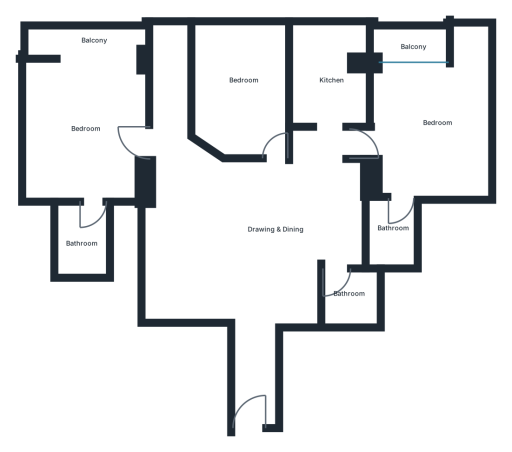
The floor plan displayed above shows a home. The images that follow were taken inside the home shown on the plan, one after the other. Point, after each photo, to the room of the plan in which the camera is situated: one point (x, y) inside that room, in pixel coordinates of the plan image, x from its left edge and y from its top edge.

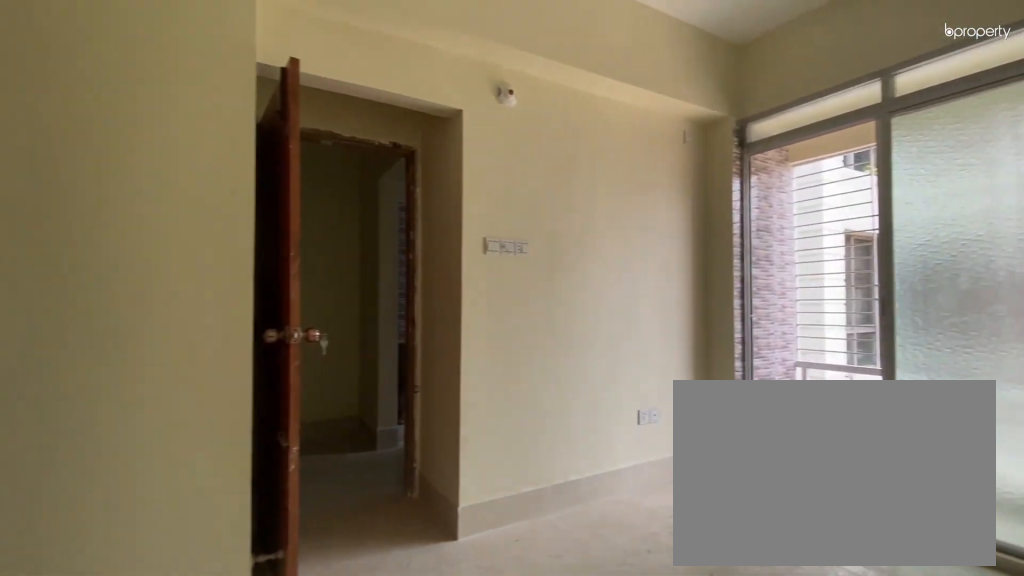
(433, 117)
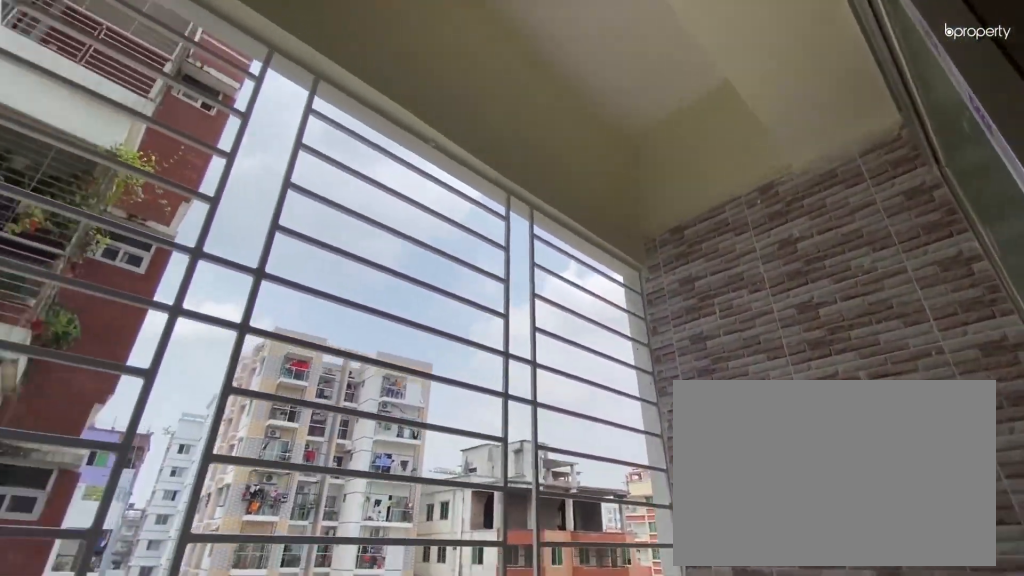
(410, 37)
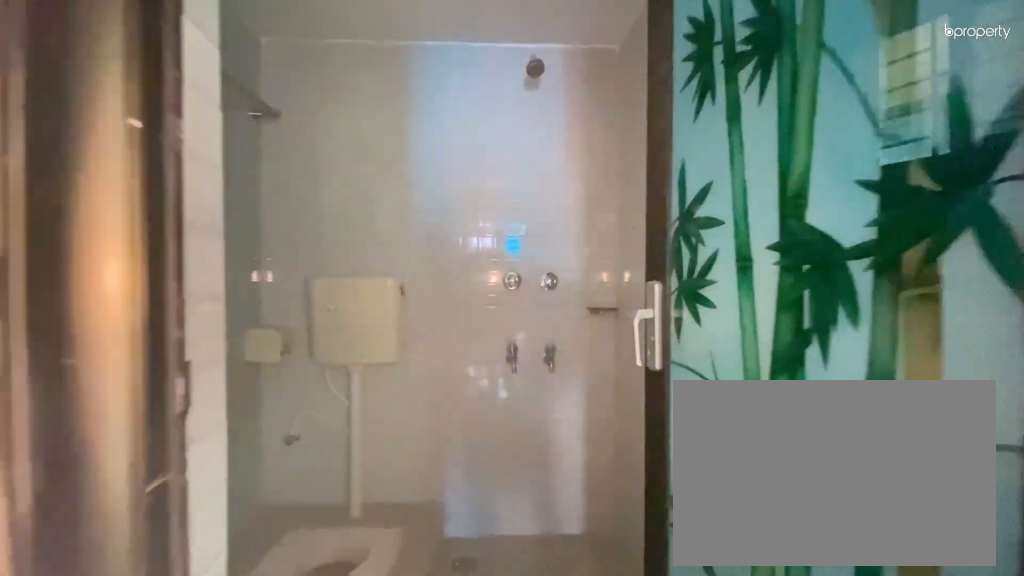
(352, 297)
